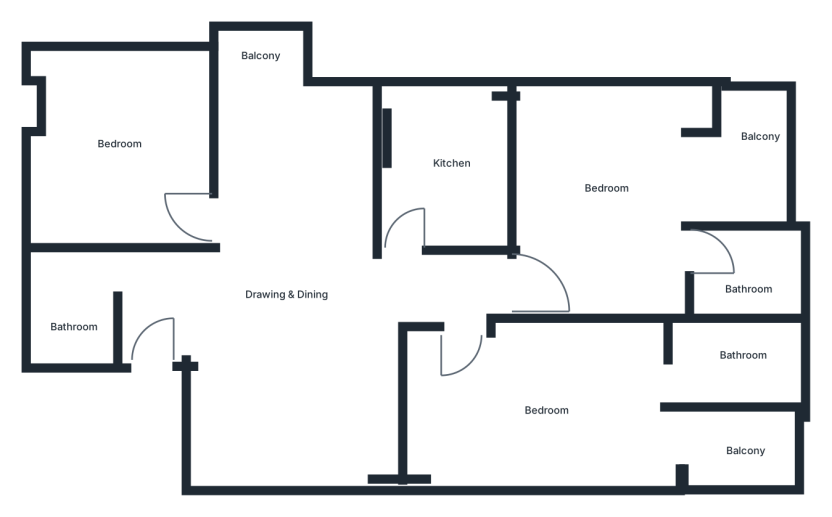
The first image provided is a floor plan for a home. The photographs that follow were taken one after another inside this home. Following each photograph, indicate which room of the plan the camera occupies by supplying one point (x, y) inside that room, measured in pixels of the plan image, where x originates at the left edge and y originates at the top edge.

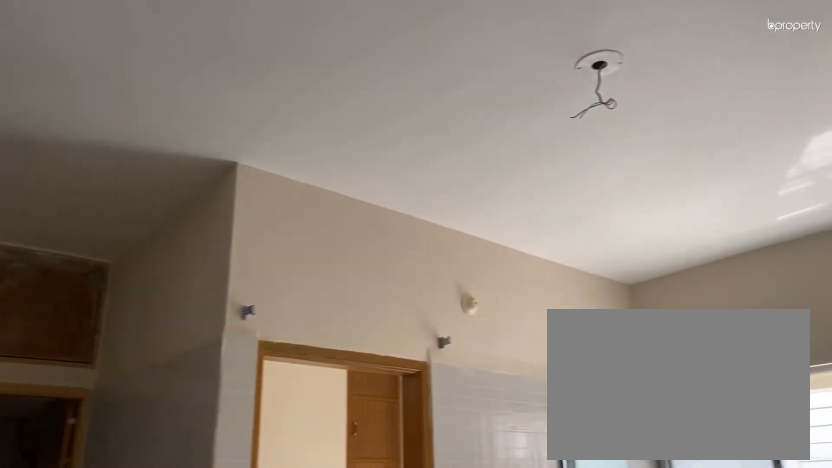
(282, 301)
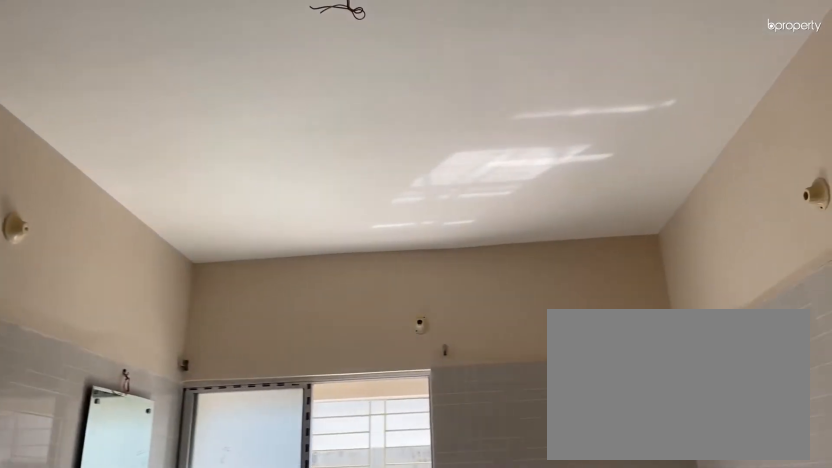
(282, 301)
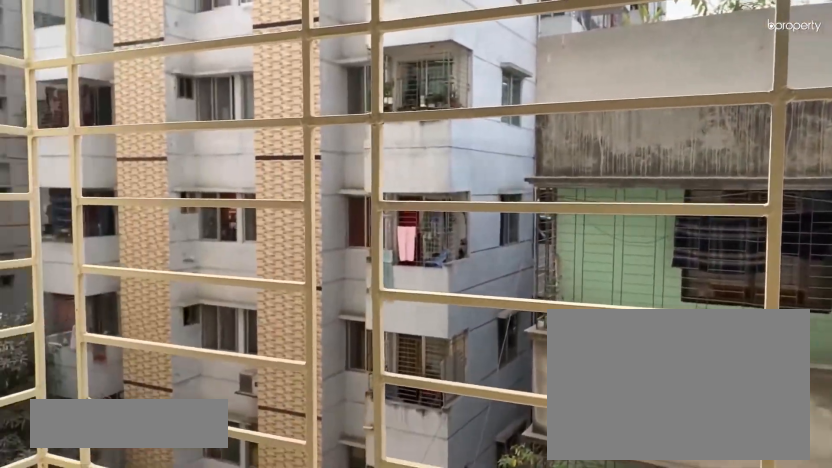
(259, 59)
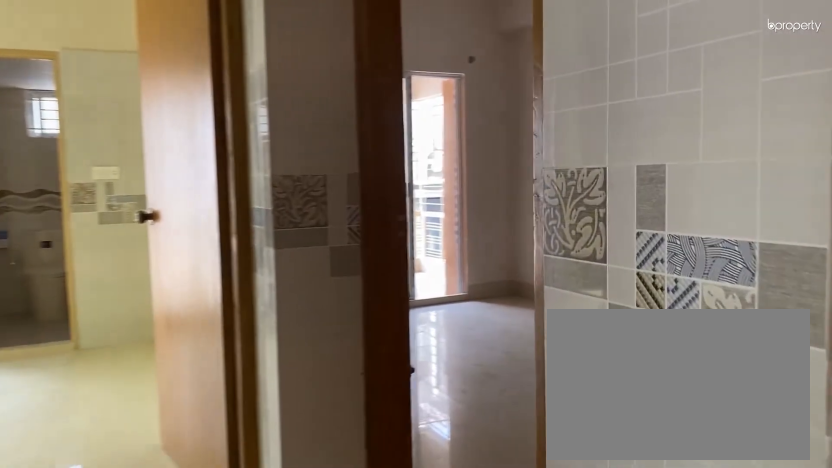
(319, 280)
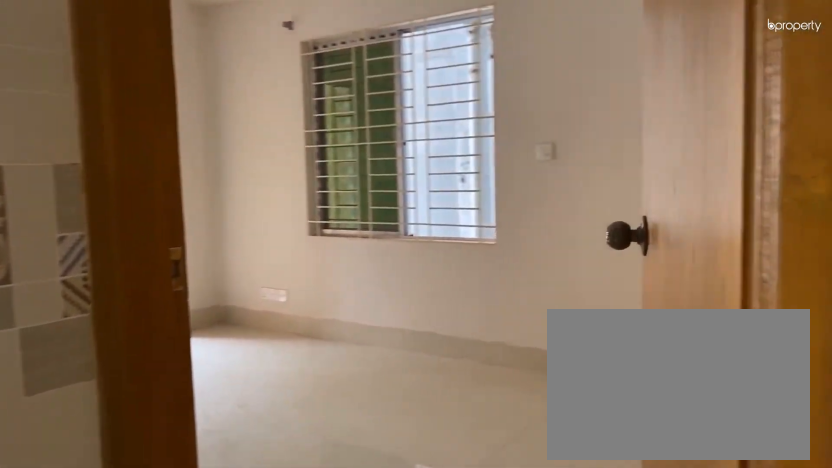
(459, 363)
